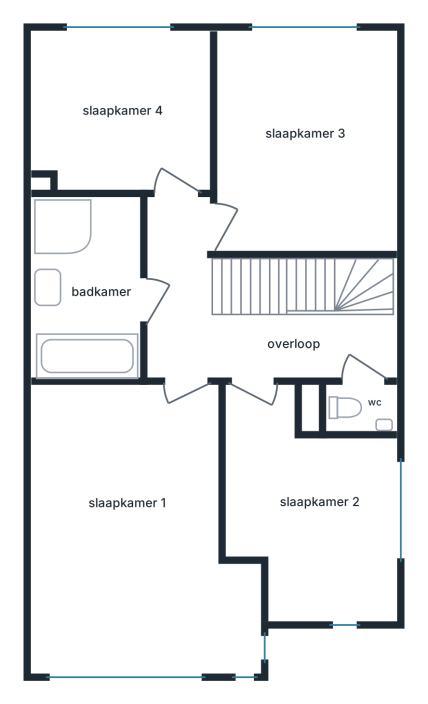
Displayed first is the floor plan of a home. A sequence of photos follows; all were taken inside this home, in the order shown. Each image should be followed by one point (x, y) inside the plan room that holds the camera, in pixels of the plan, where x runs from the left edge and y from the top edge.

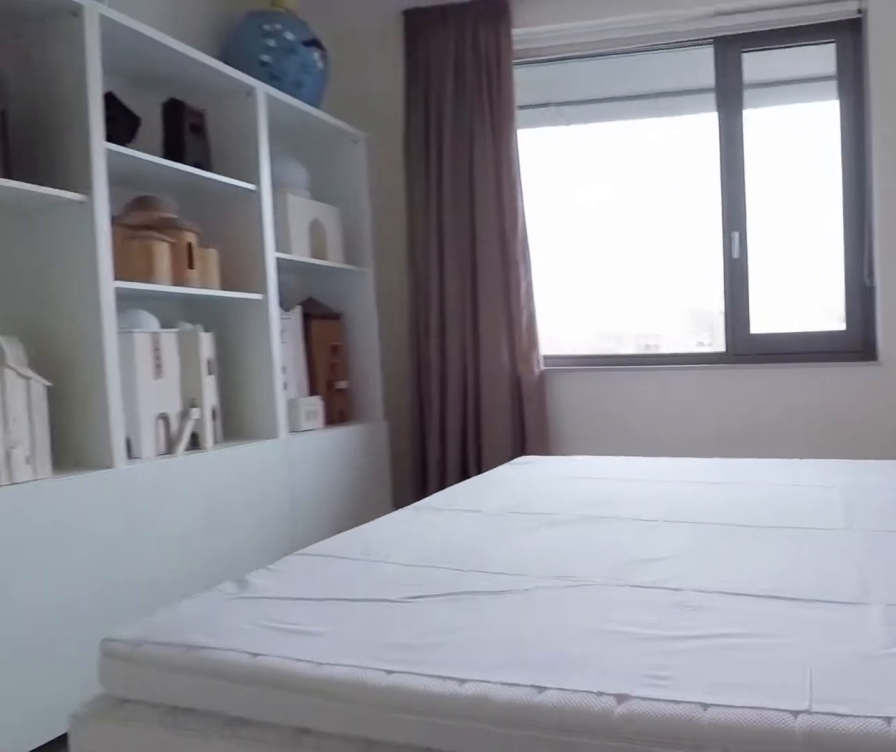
(304, 92)
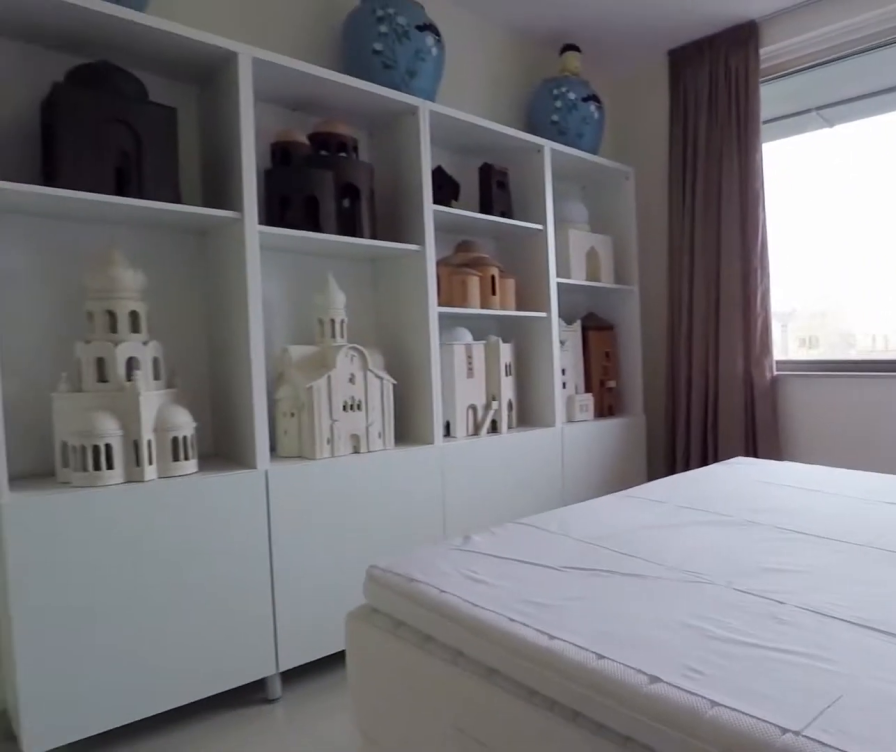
(304, 92)
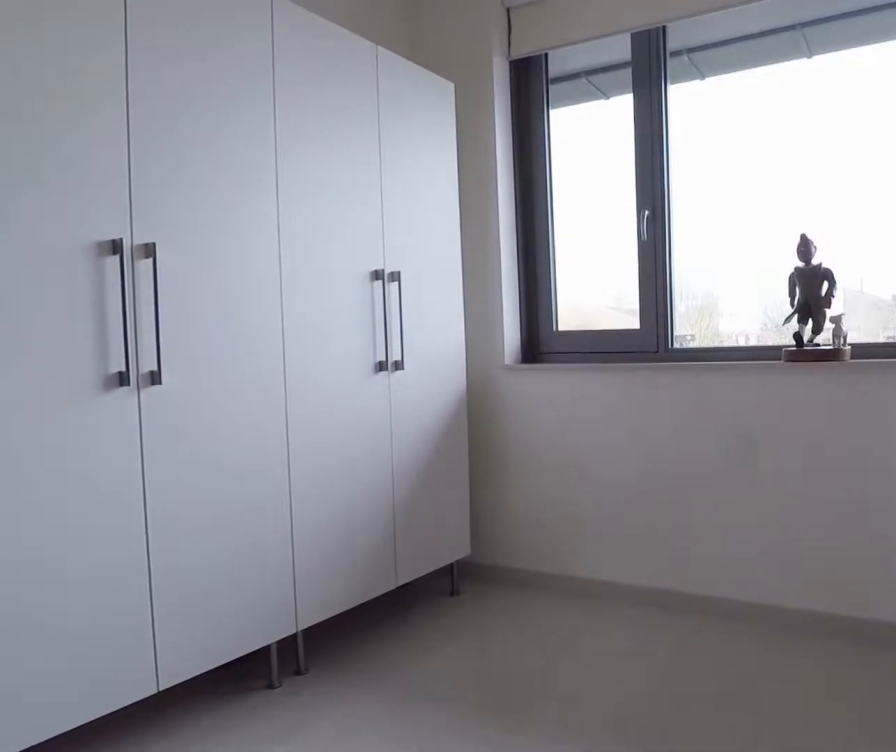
(123, 99)
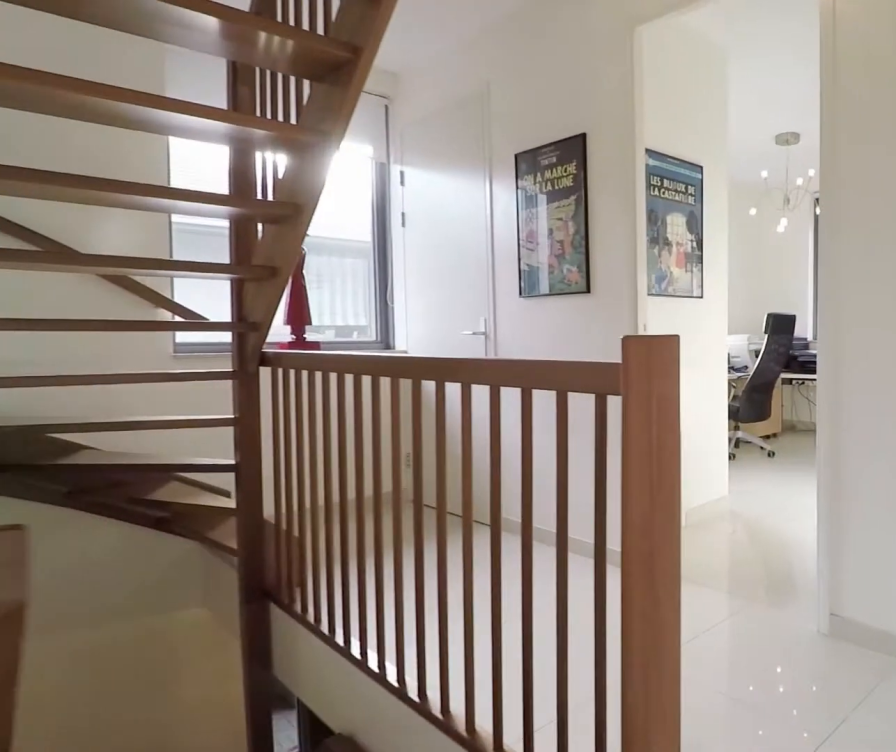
(330, 365)
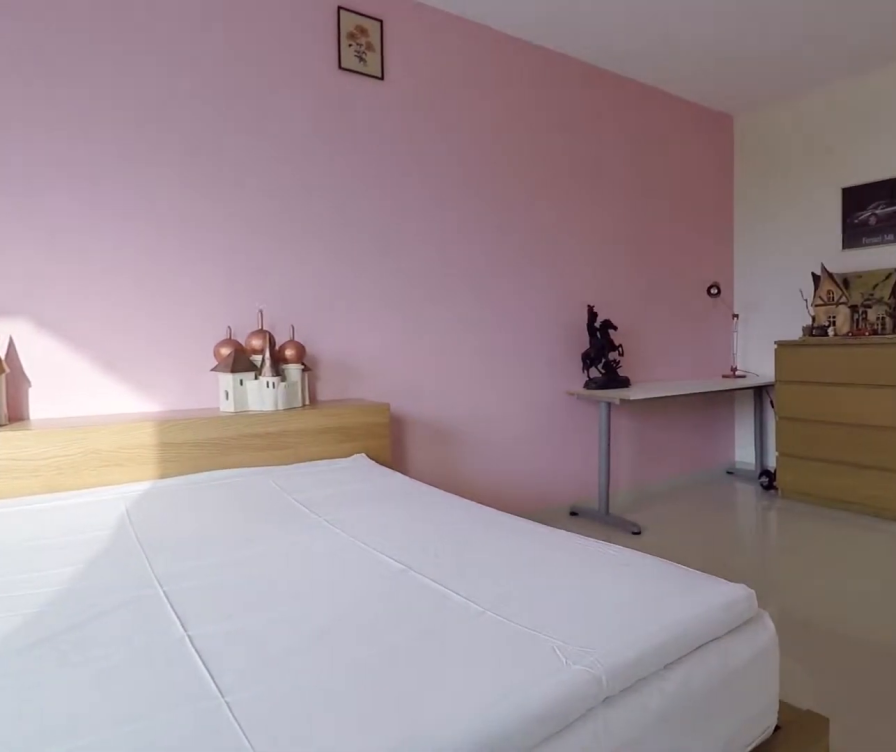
(147, 565)
